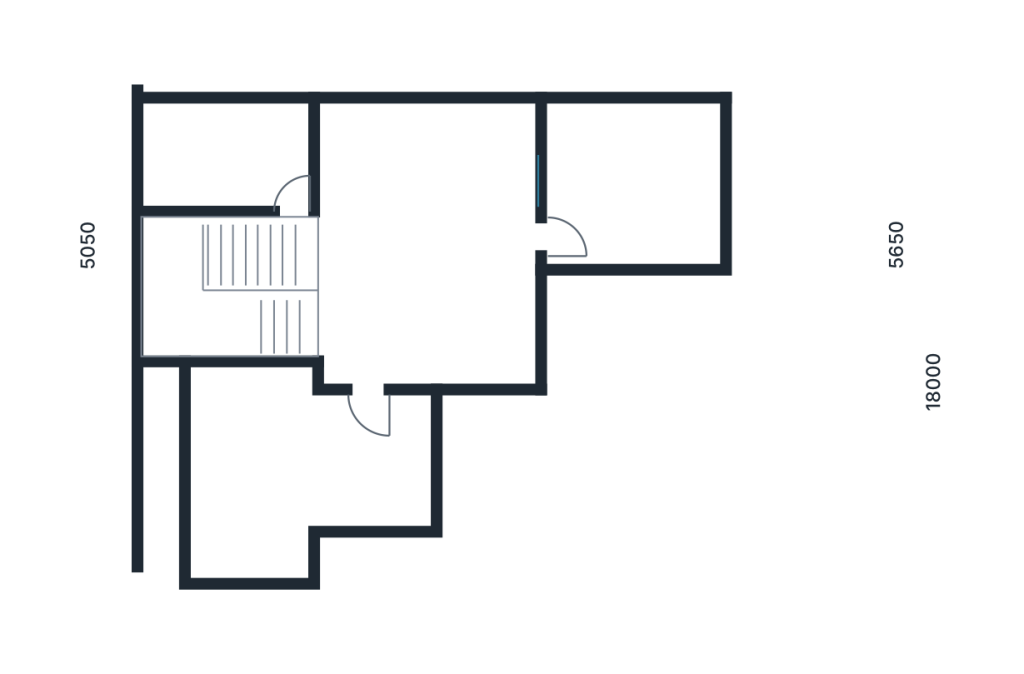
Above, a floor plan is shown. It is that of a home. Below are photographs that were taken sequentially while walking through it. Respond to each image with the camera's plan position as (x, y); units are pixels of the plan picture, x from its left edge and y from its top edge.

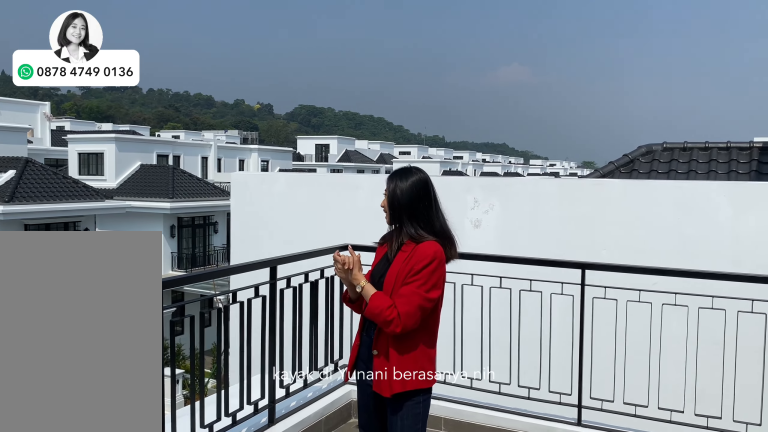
(279, 464)
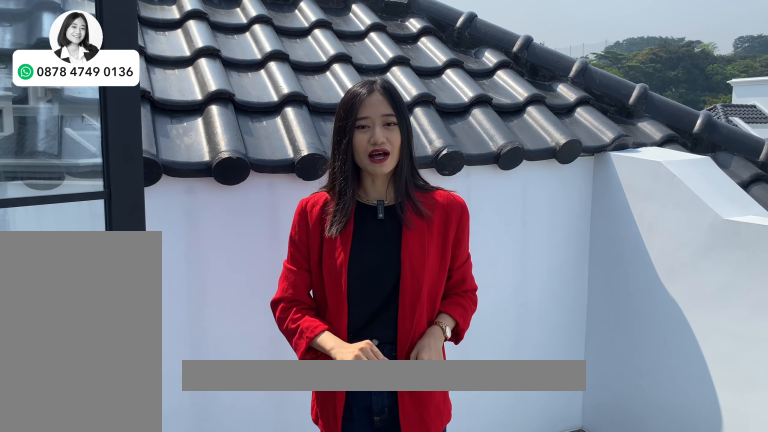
(279, 464)
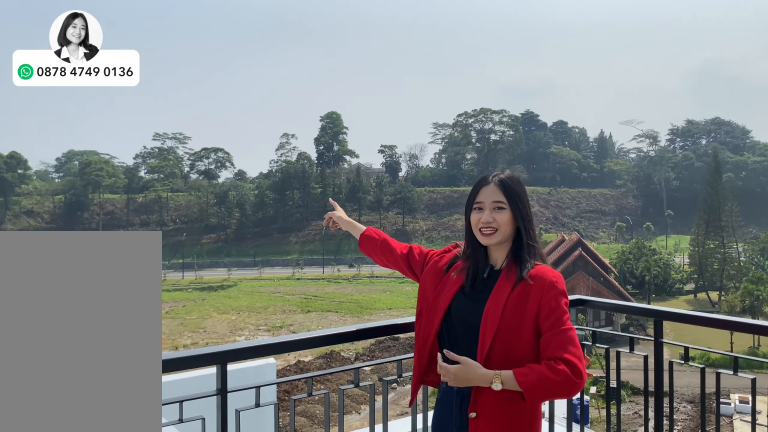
(631, 166)
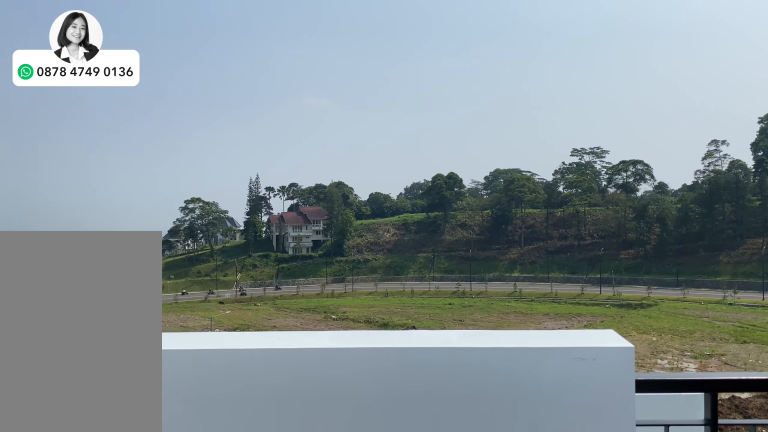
(631, 166)
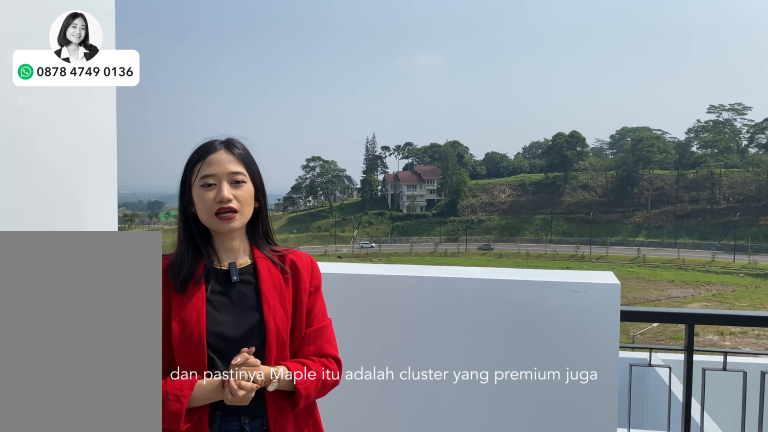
(631, 166)
